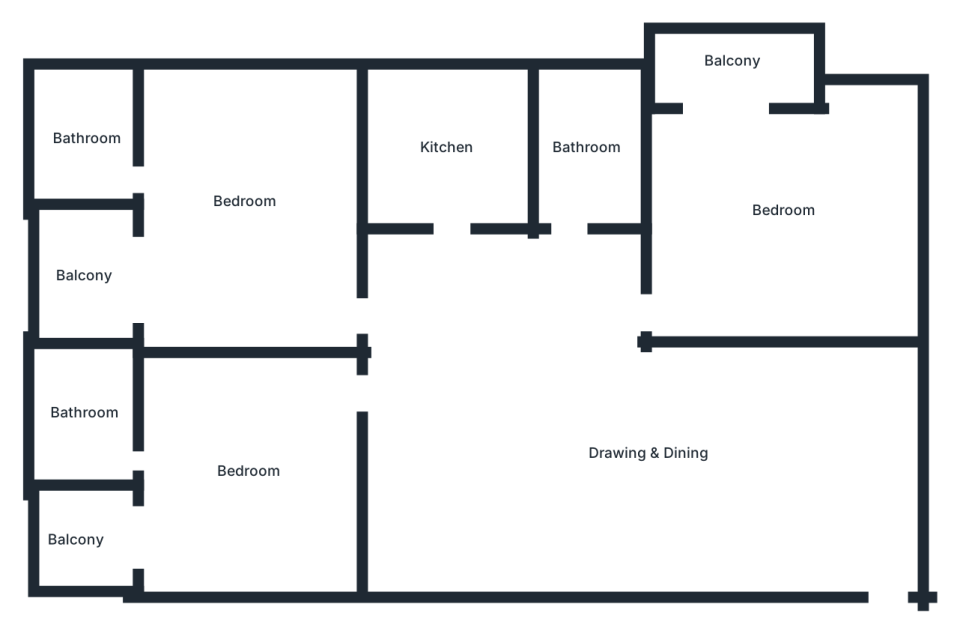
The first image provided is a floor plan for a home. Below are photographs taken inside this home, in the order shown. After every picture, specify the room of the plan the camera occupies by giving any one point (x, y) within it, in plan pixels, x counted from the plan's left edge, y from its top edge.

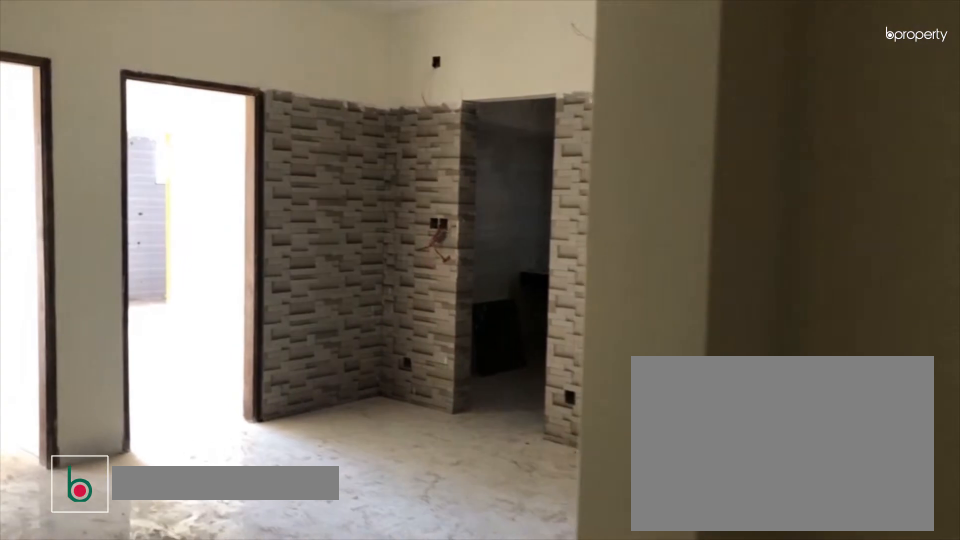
(646, 450)
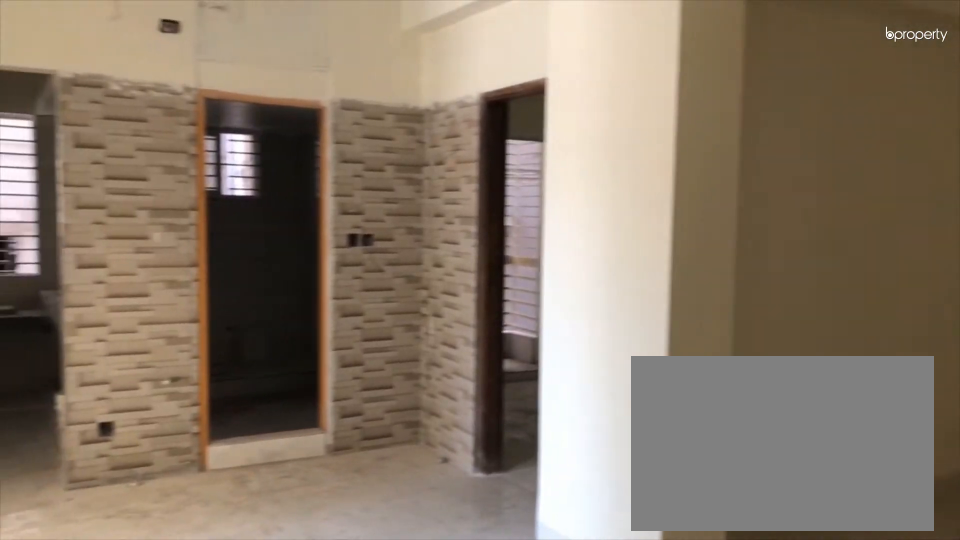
(646, 450)
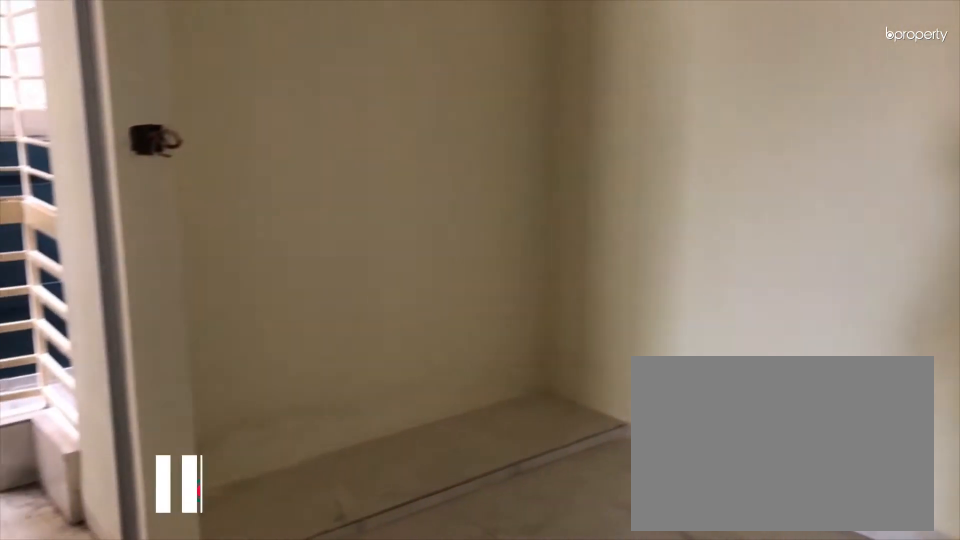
(786, 212)
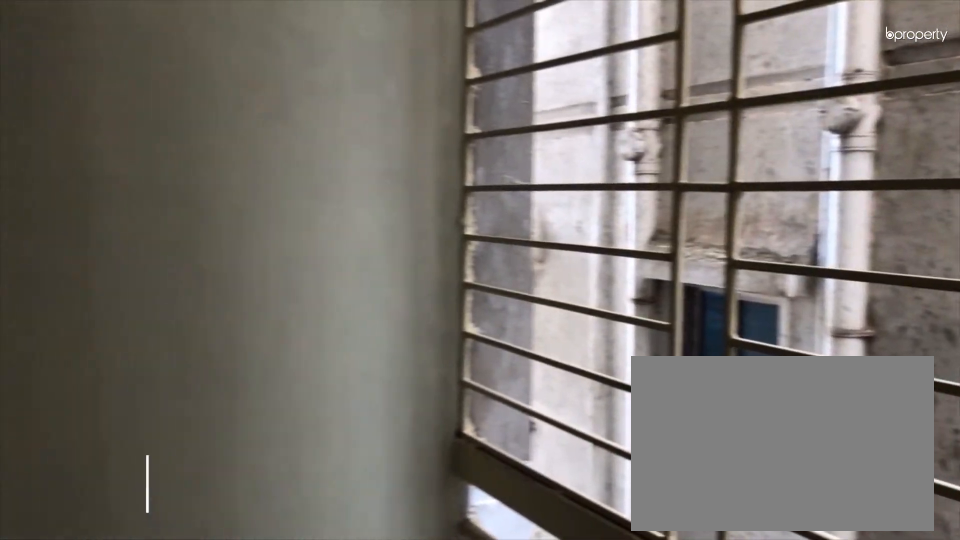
(733, 63)
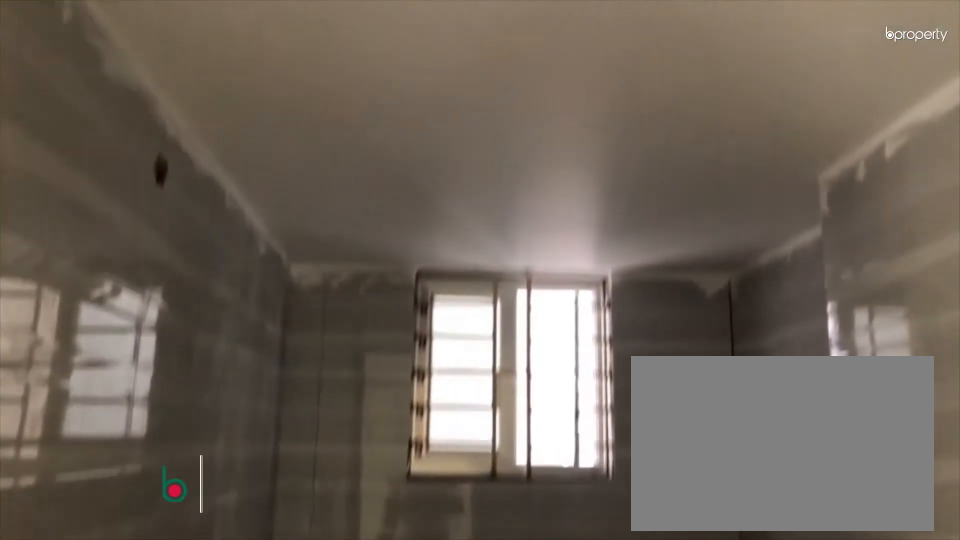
(588, 149)
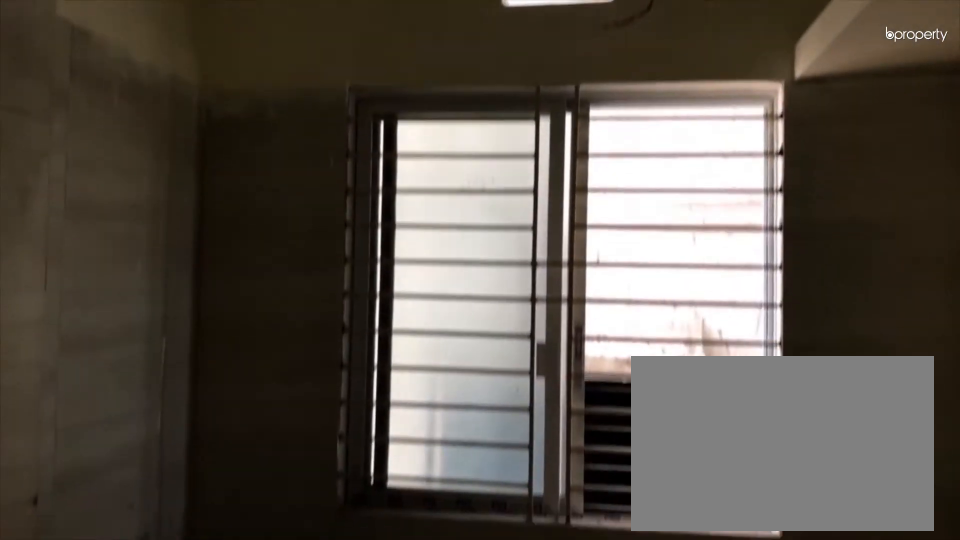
(449, 149)
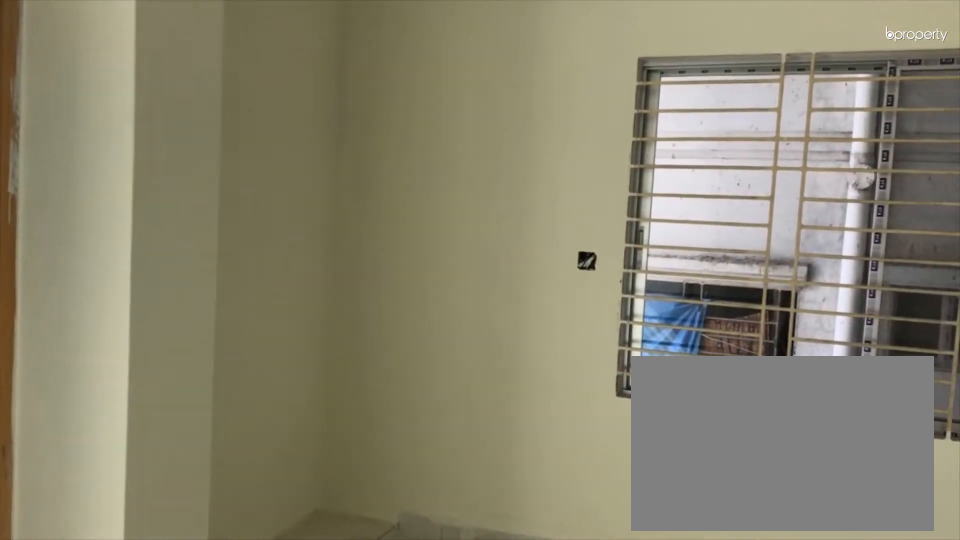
(247, 203)
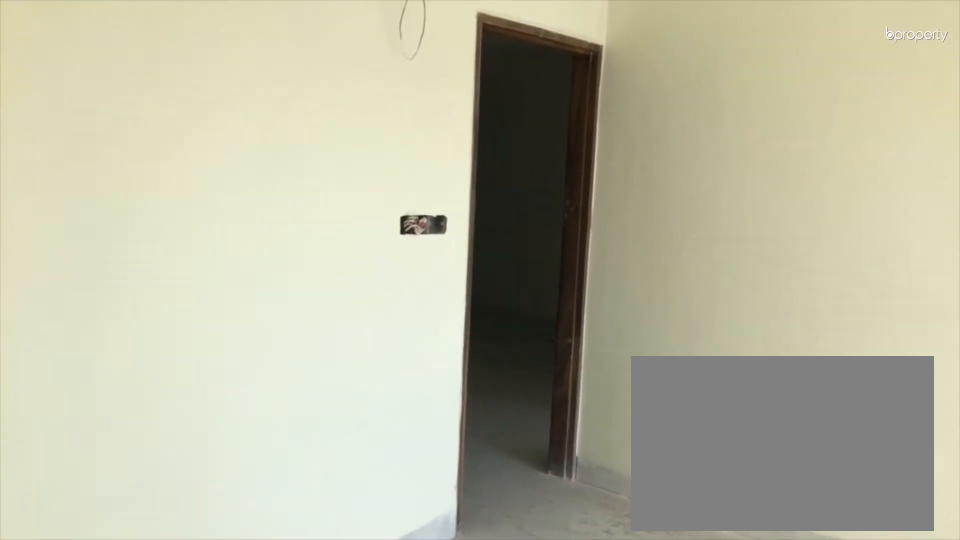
(247, 203)
